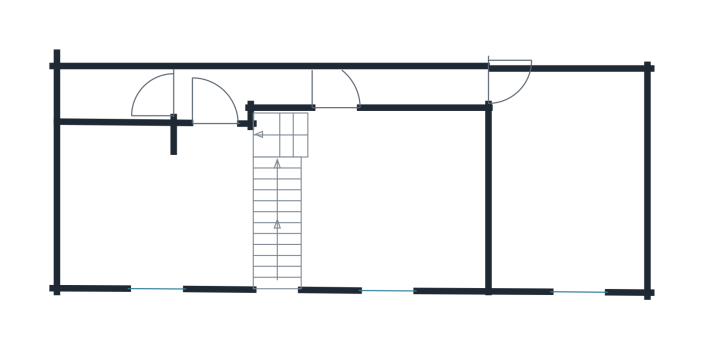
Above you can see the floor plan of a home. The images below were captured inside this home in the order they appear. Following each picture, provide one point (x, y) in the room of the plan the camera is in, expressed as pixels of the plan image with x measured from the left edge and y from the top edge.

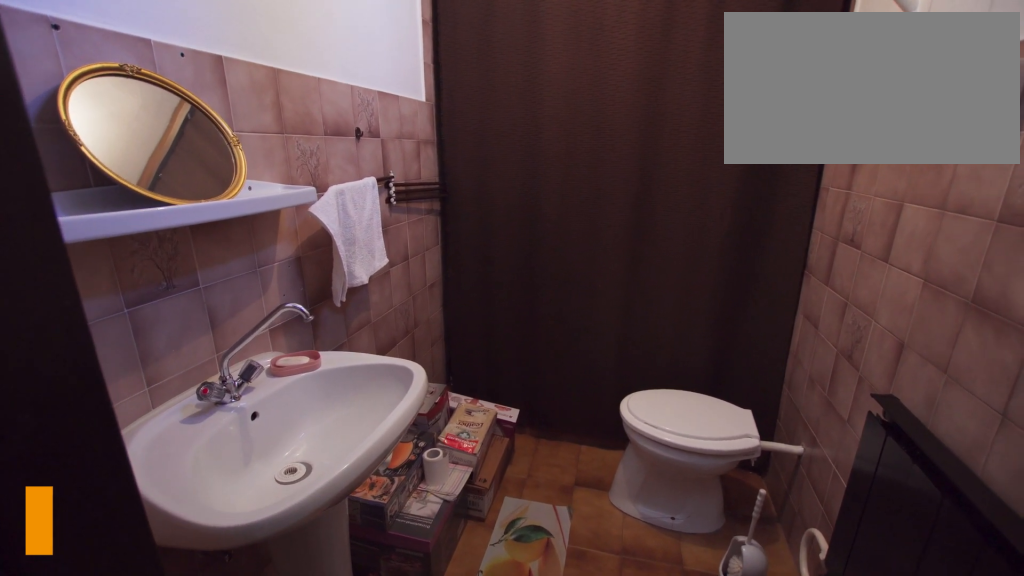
(121, 98)
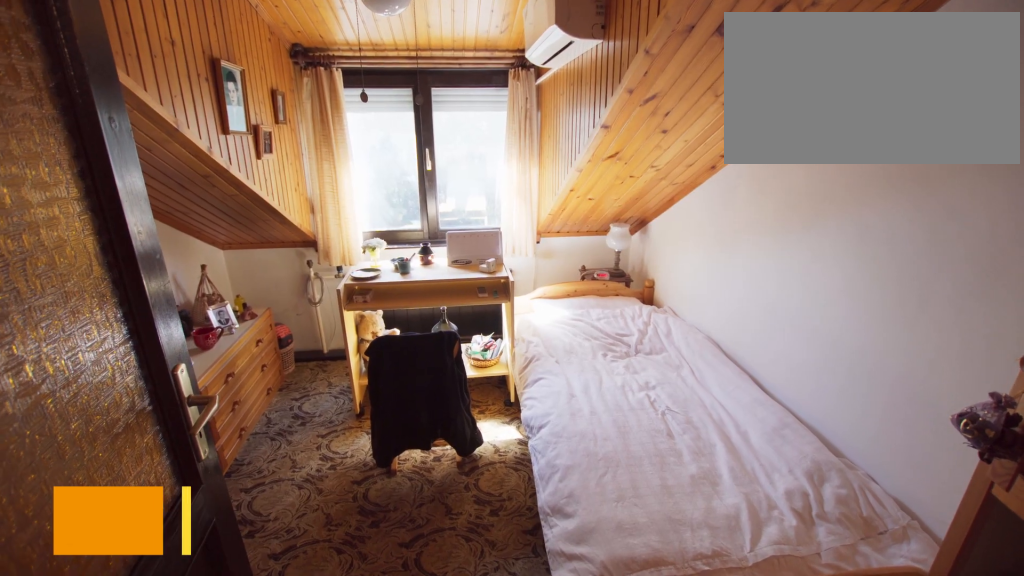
(390, 202)
